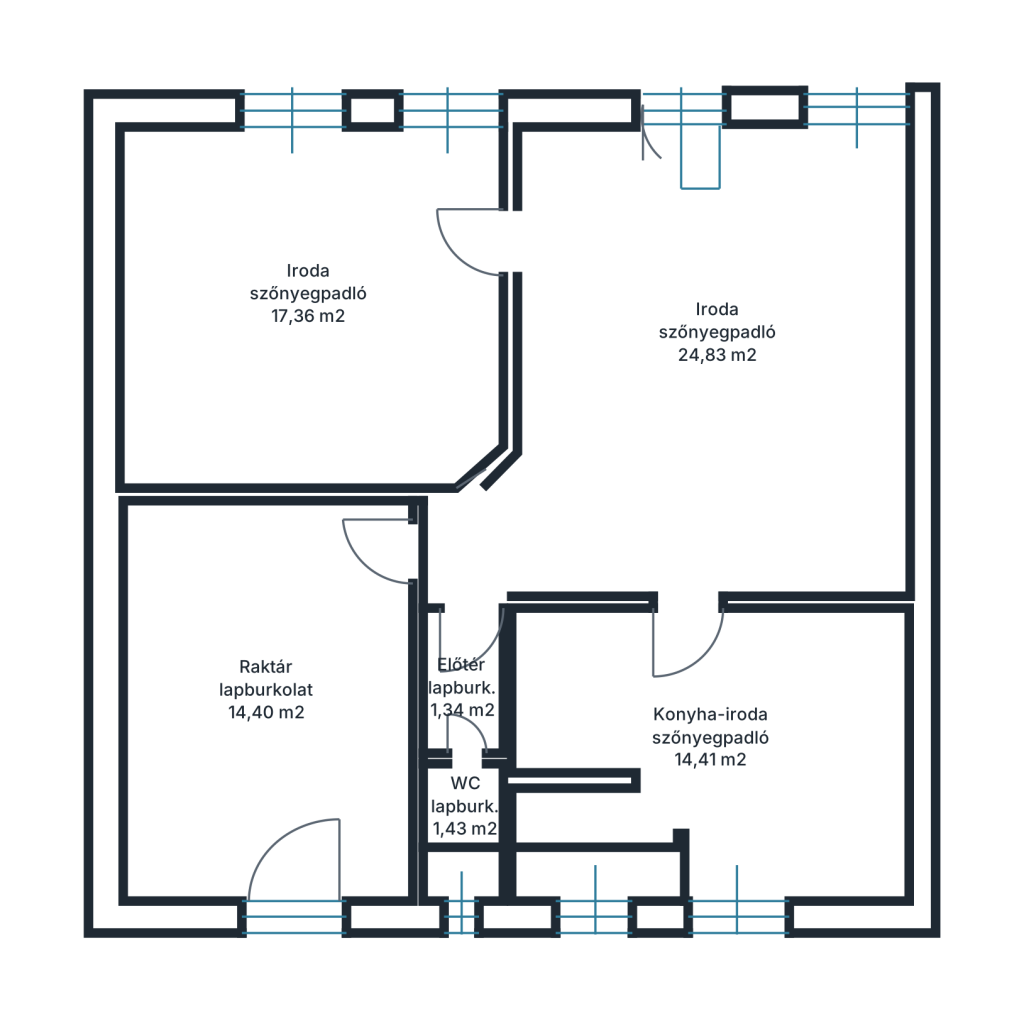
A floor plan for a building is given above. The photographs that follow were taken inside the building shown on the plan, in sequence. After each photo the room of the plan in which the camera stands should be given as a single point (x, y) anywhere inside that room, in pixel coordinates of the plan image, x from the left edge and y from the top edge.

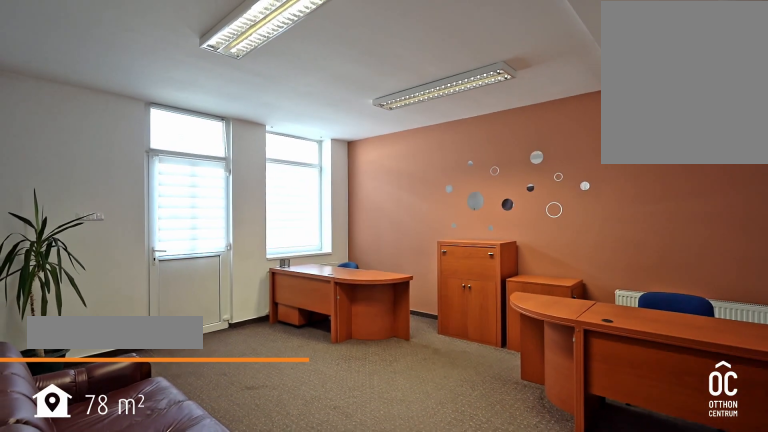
(708, 344)
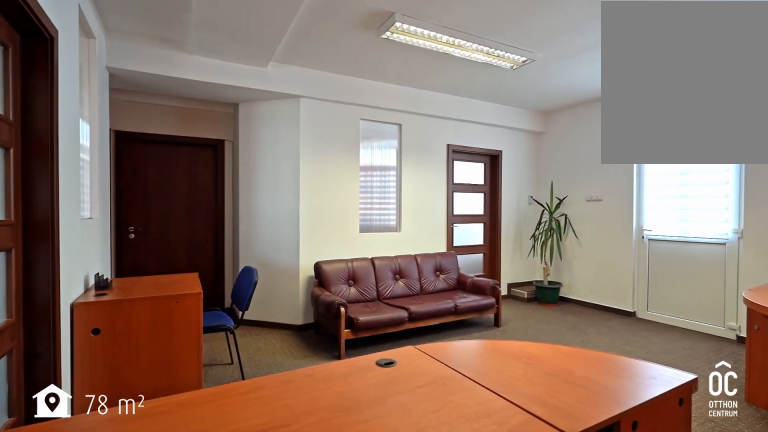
(708, 344)
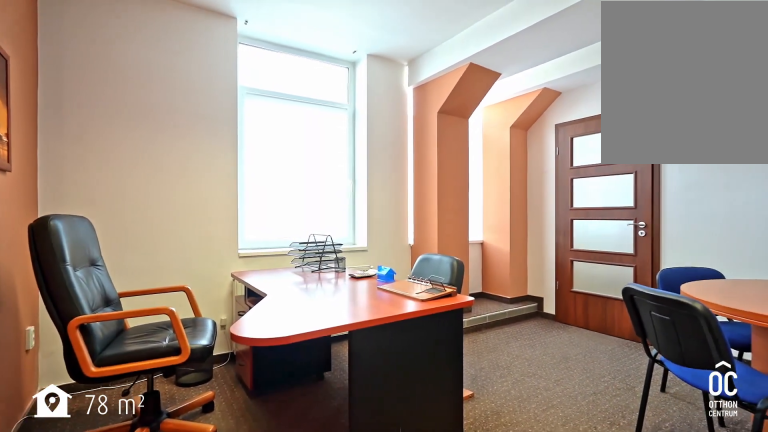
(310, 299)
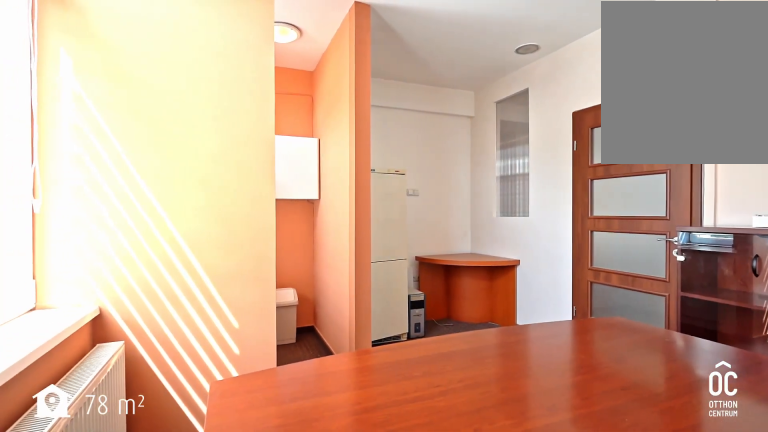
(715, 739)
